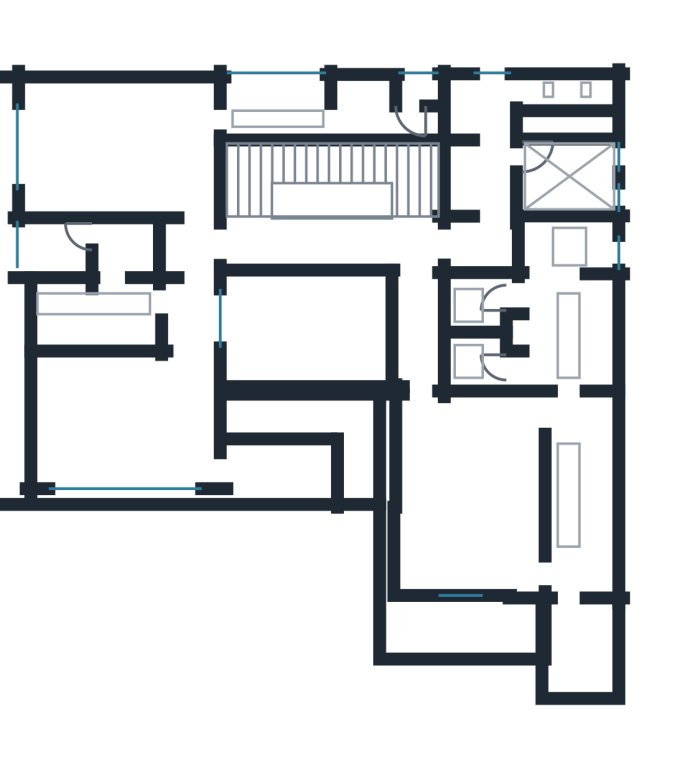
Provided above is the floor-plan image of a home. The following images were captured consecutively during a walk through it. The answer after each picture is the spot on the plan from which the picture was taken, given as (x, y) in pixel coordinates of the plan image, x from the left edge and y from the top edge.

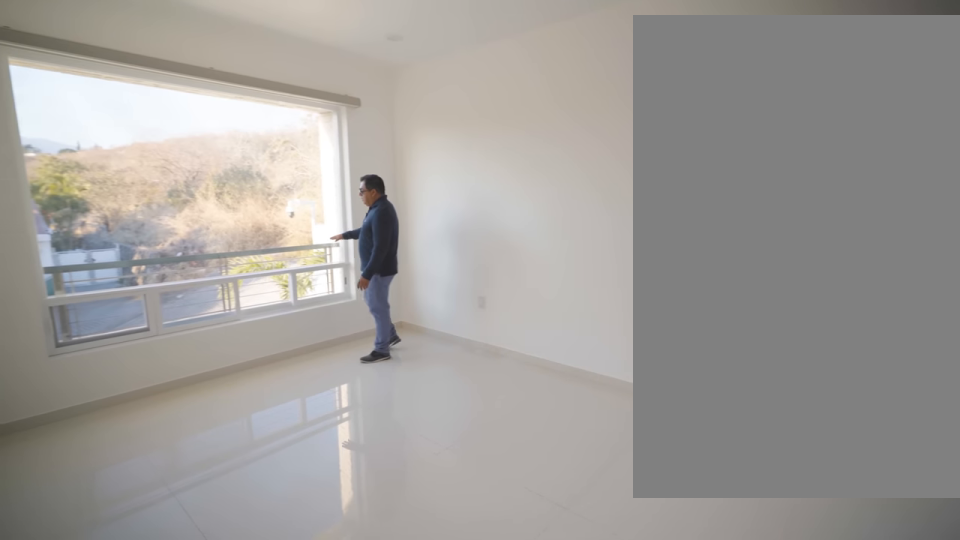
(175, 170)
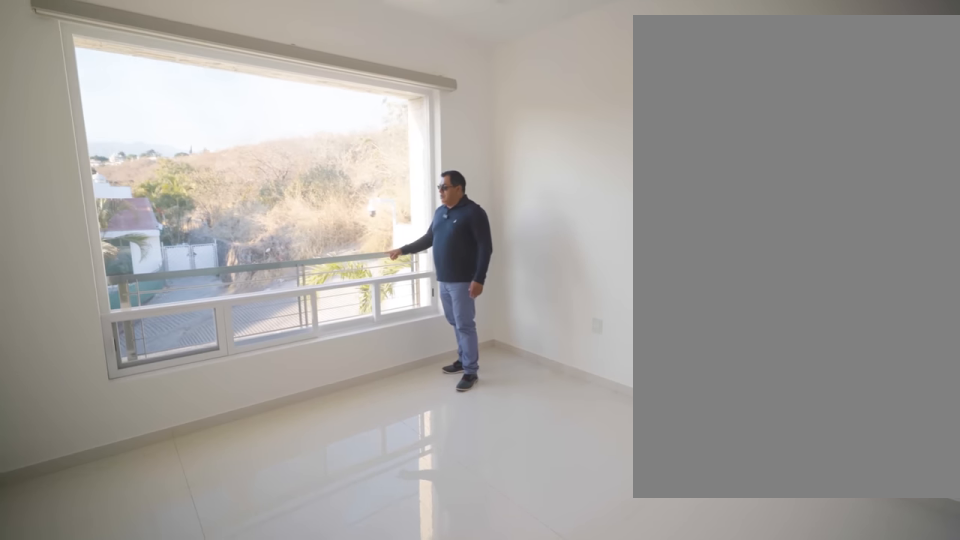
(126, 164)
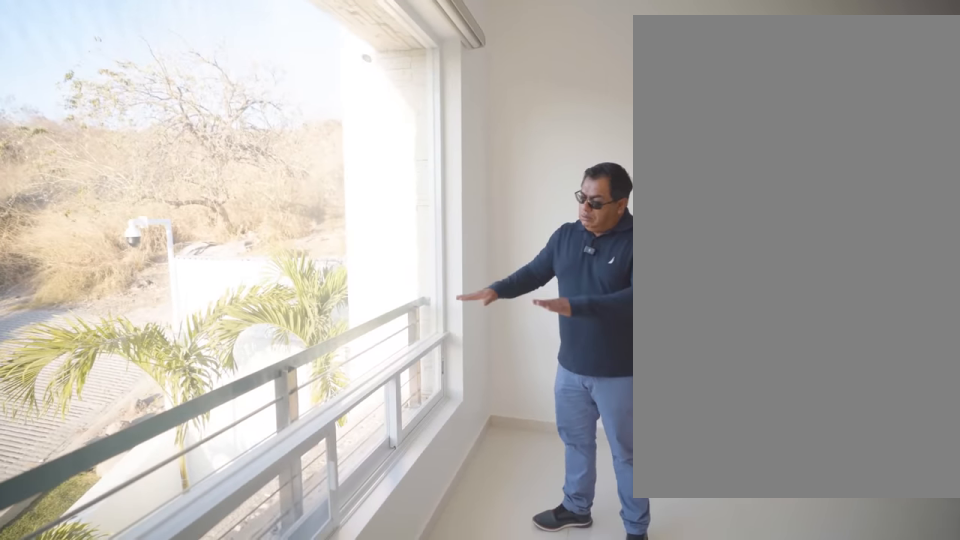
(63, 157)
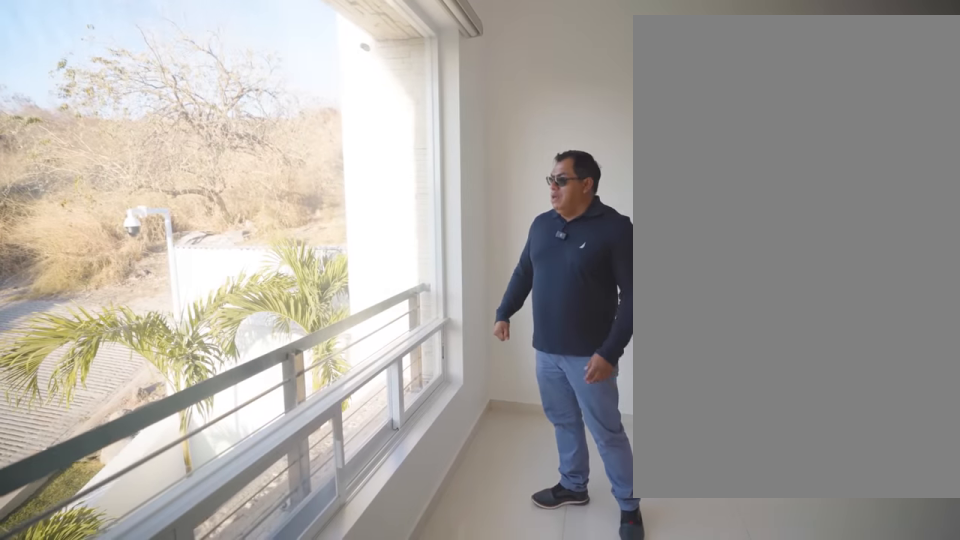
(63, 157)
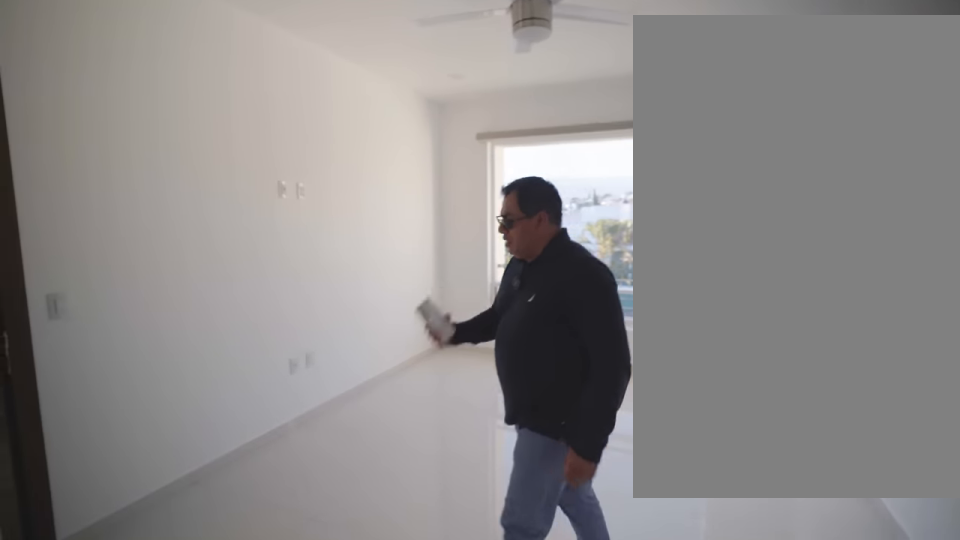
(188, 150)
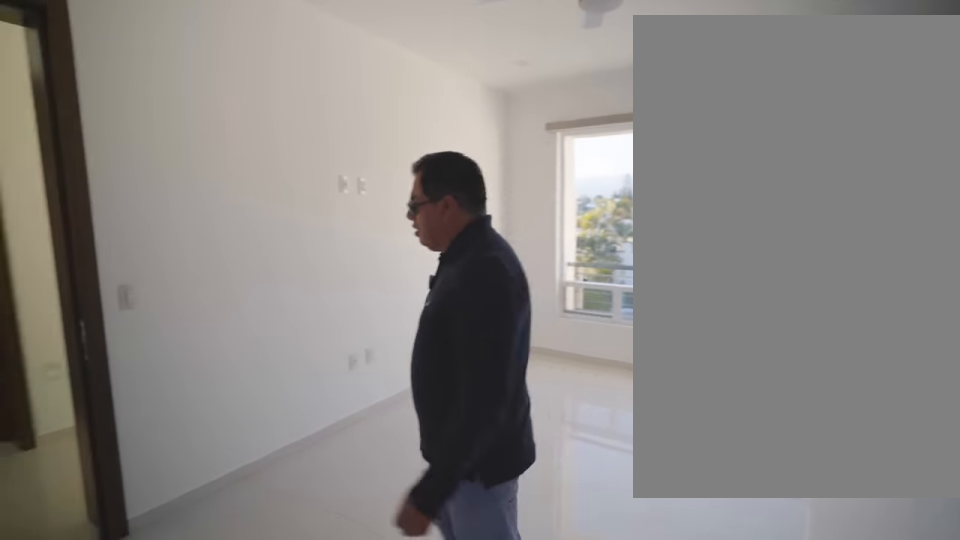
(189, 150)
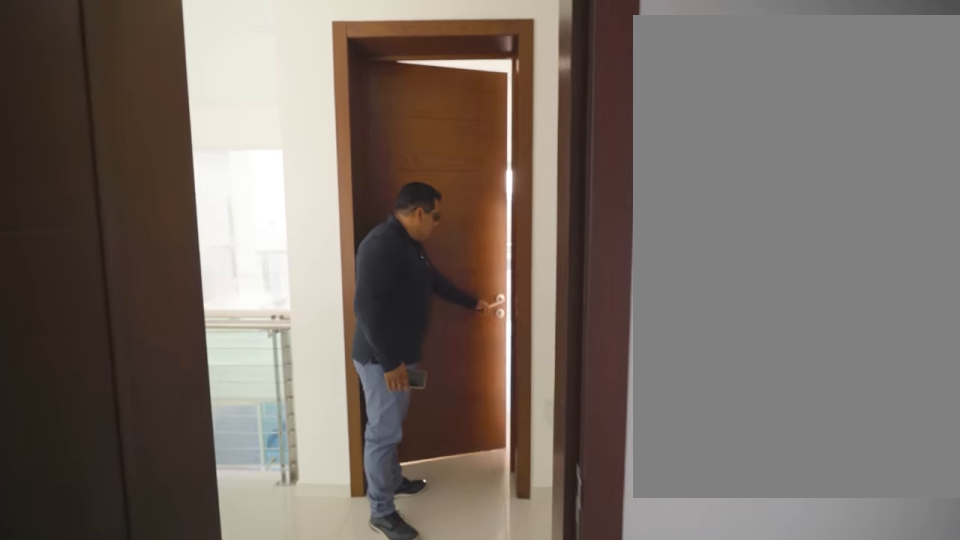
(201, 238)
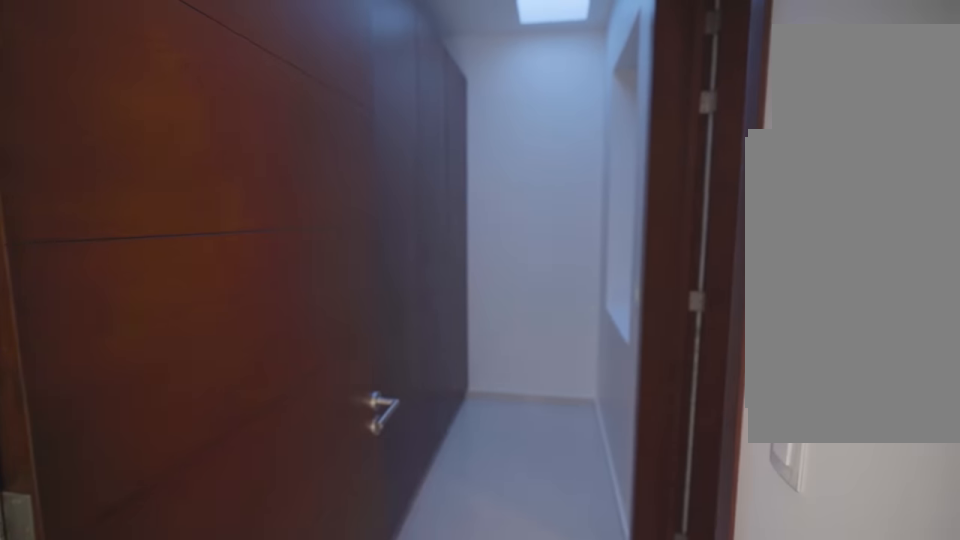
(165, 304)
